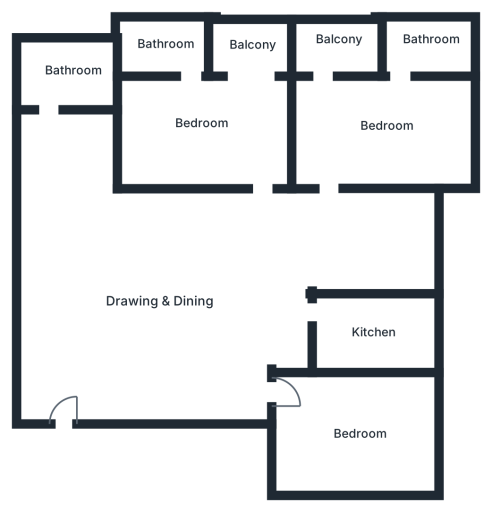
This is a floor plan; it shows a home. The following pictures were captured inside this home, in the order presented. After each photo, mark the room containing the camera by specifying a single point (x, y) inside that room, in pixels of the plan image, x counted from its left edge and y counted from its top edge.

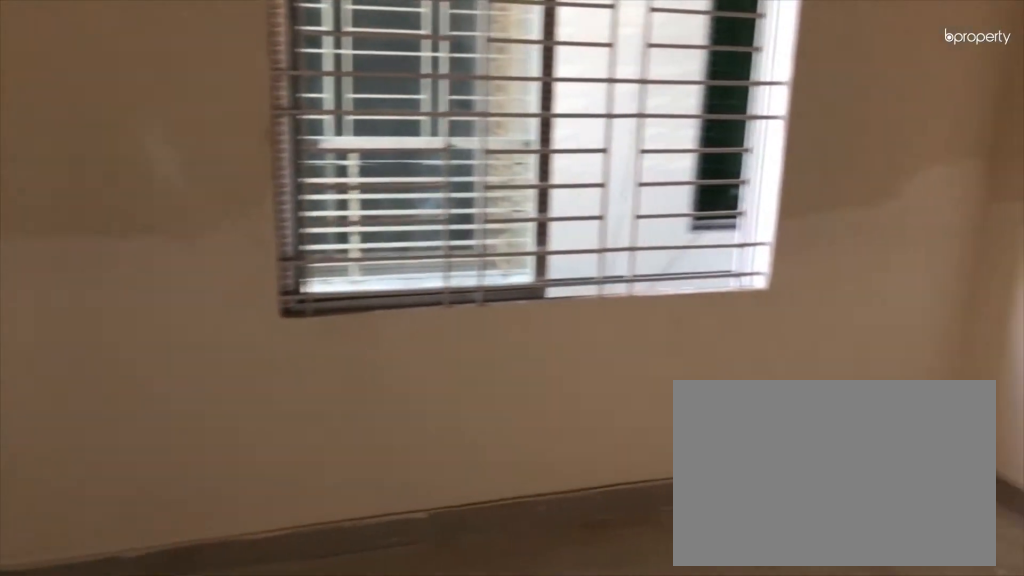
(390, 127)
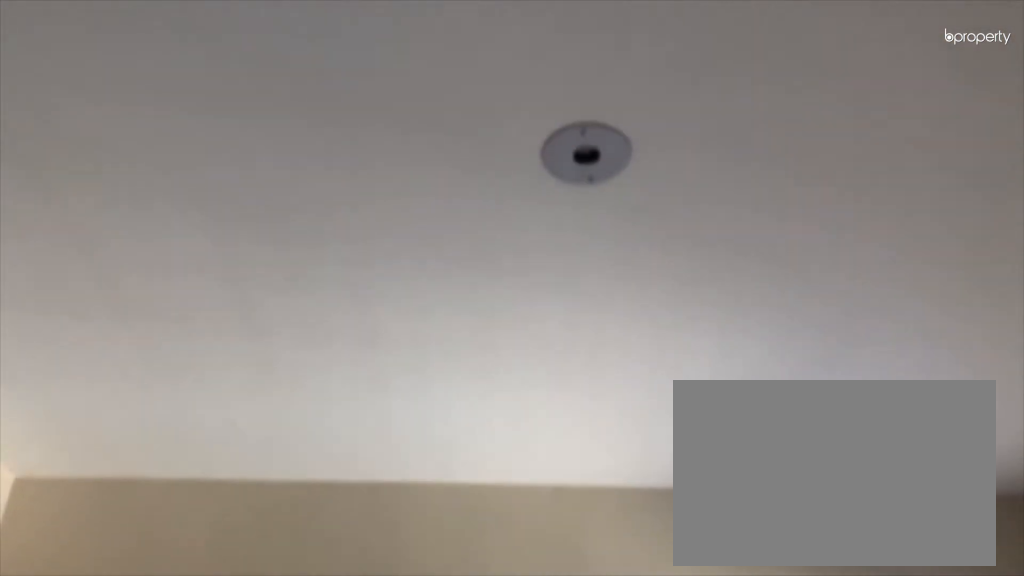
(390, 127)
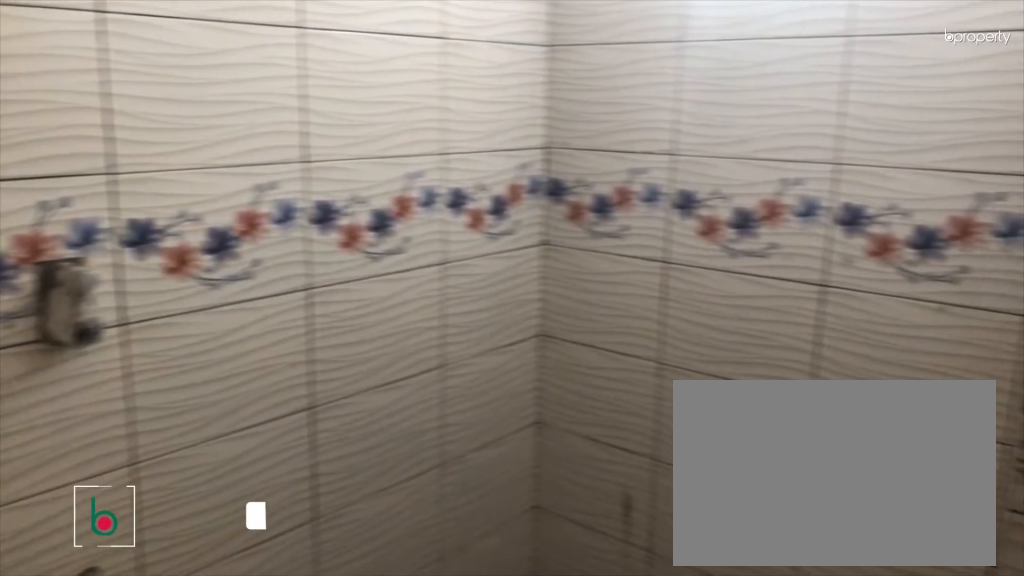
(427, 48)
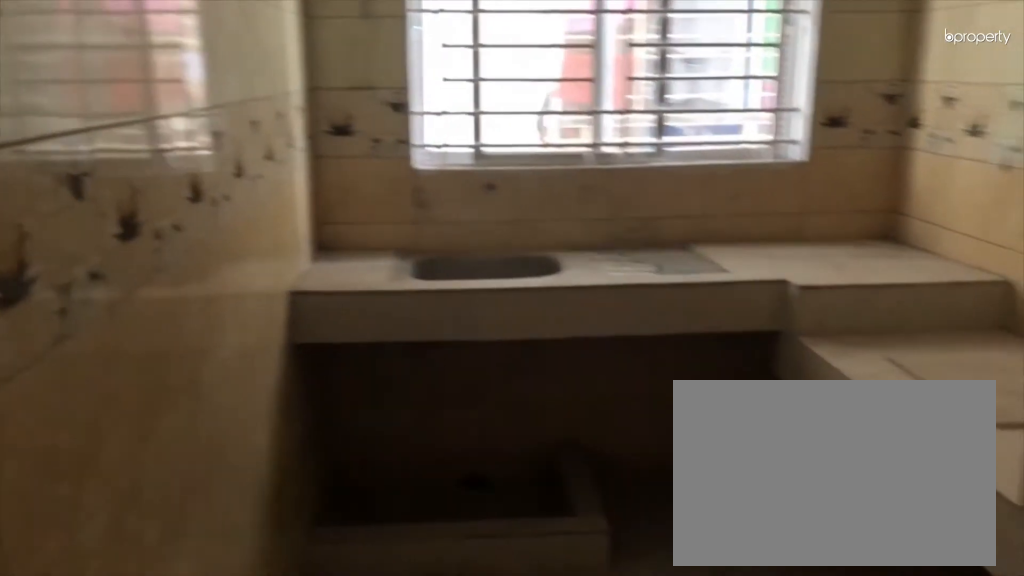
(374, 334)
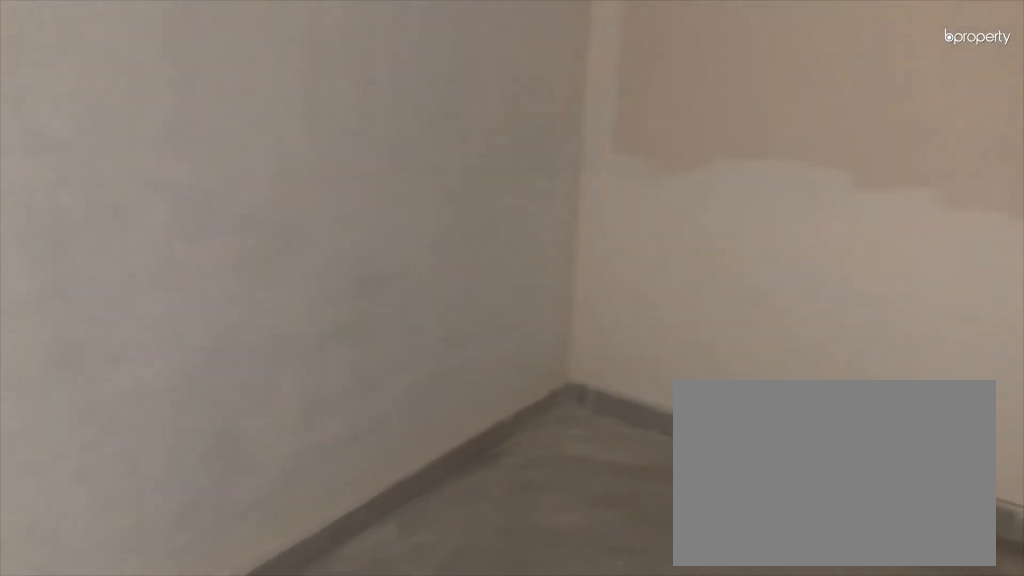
(355, 433)
